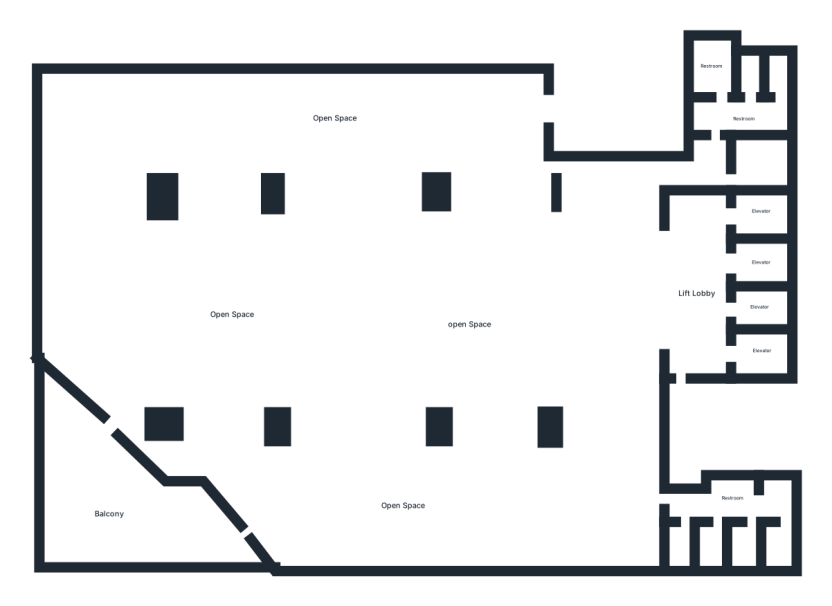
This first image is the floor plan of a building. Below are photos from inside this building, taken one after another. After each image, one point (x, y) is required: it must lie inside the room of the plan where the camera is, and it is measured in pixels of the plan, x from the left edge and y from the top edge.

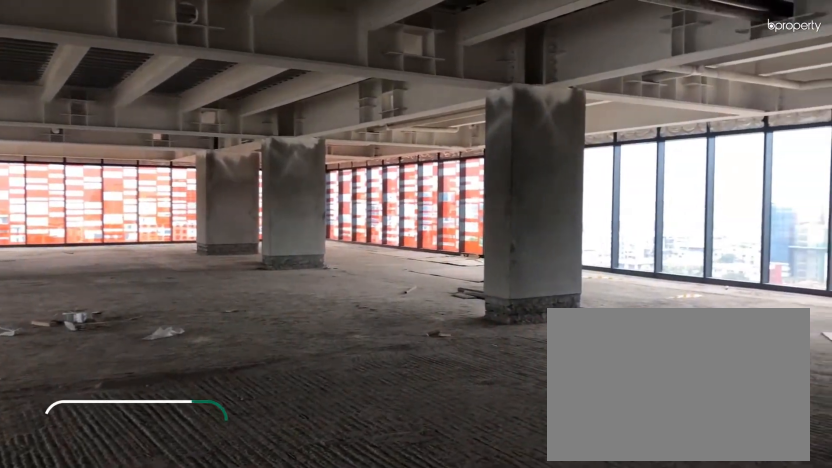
(382, 282)
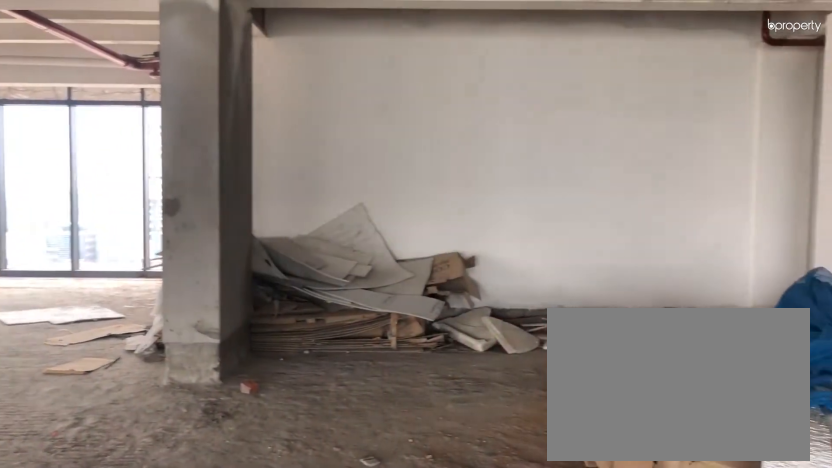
(534, 250)
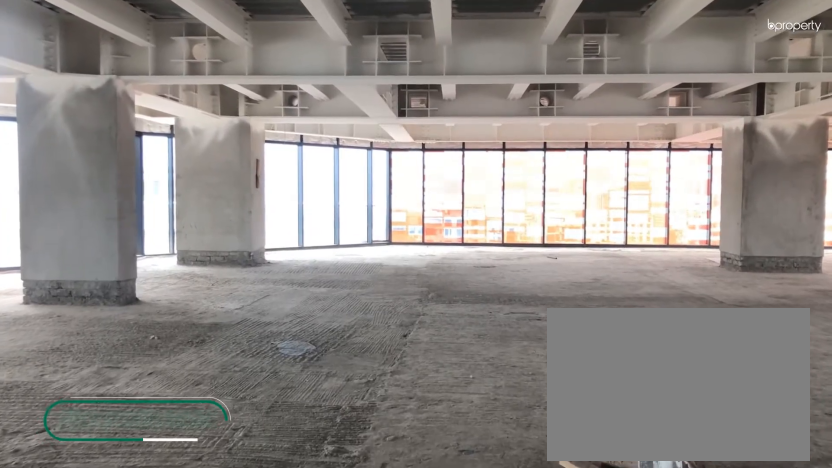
(340, 292)
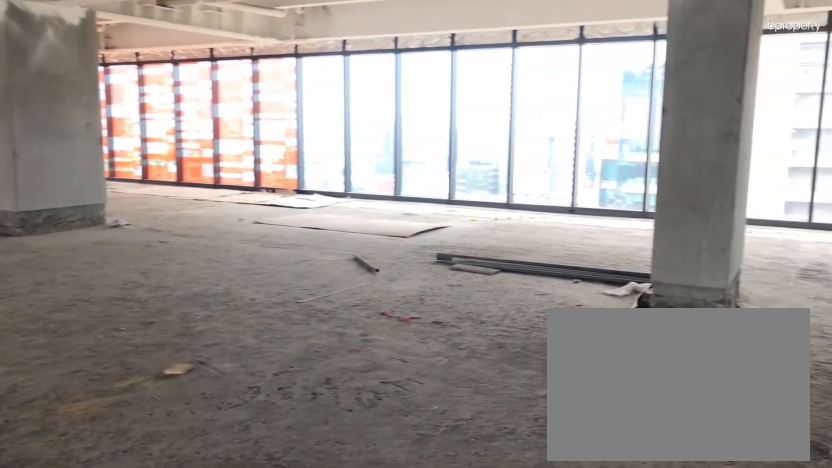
(298, 277)
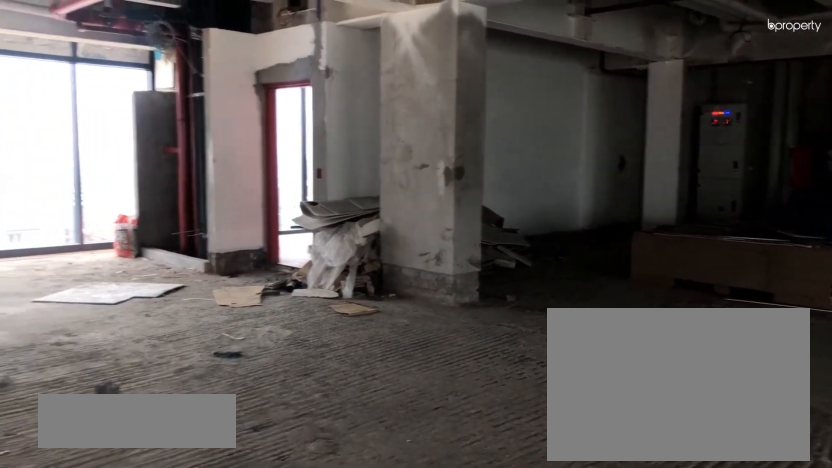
(491, 295)
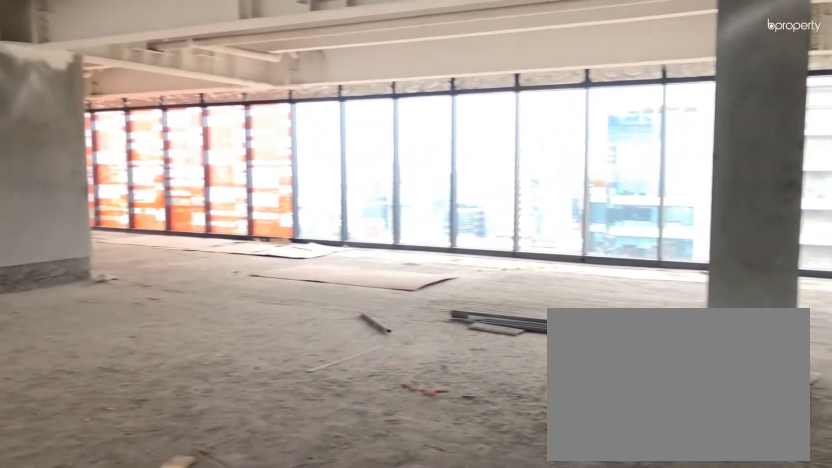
(412, 280)
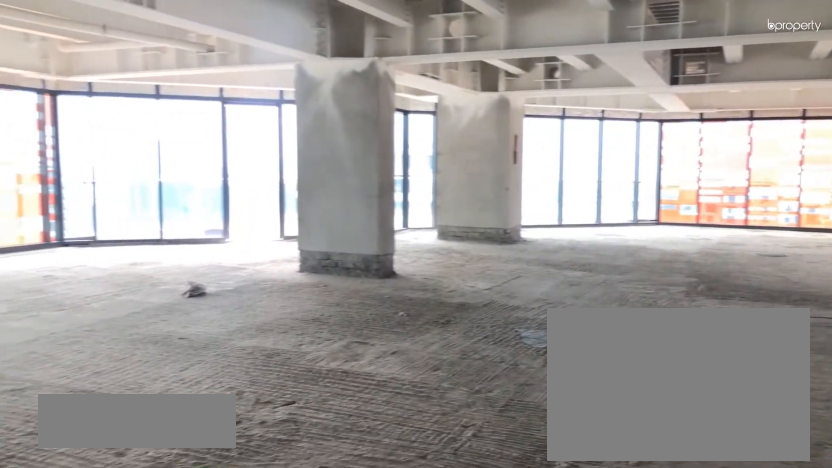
(326, 360)
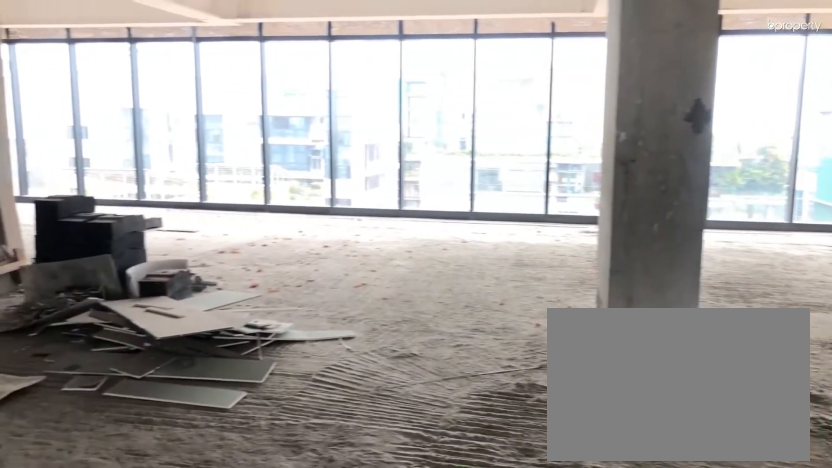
(401, 371)
